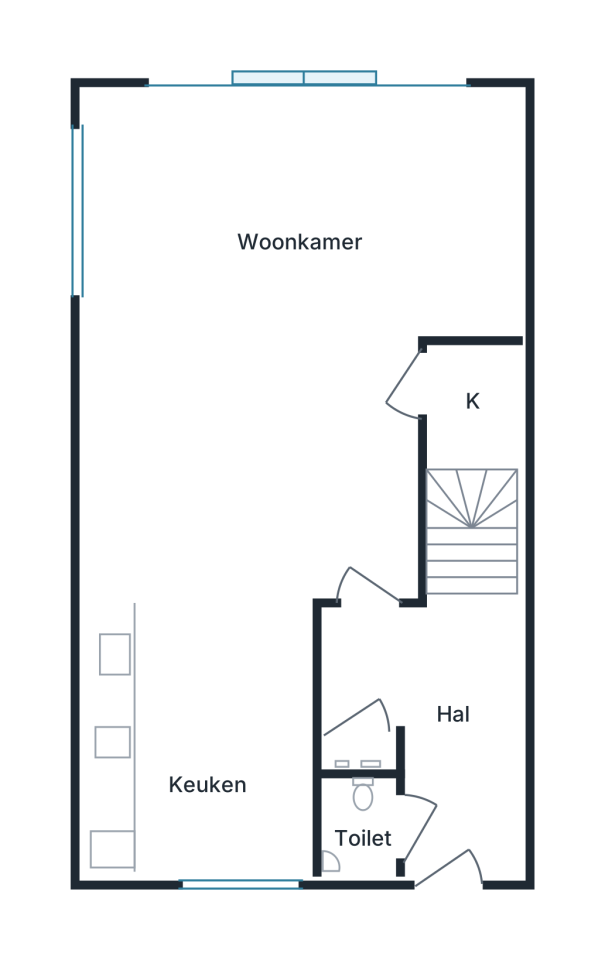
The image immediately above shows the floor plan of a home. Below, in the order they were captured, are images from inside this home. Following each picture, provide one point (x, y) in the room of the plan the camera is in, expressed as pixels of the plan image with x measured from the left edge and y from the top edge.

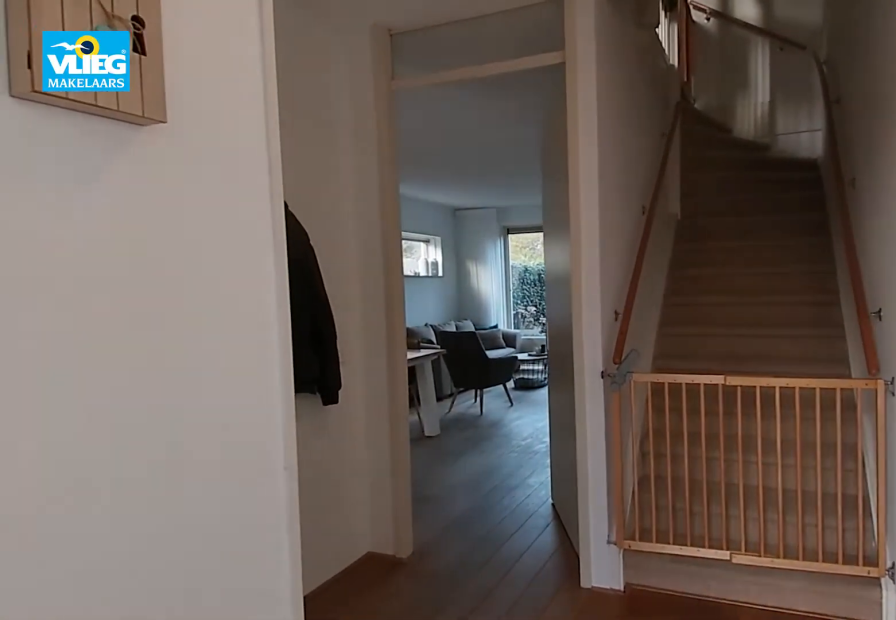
(435, 719)
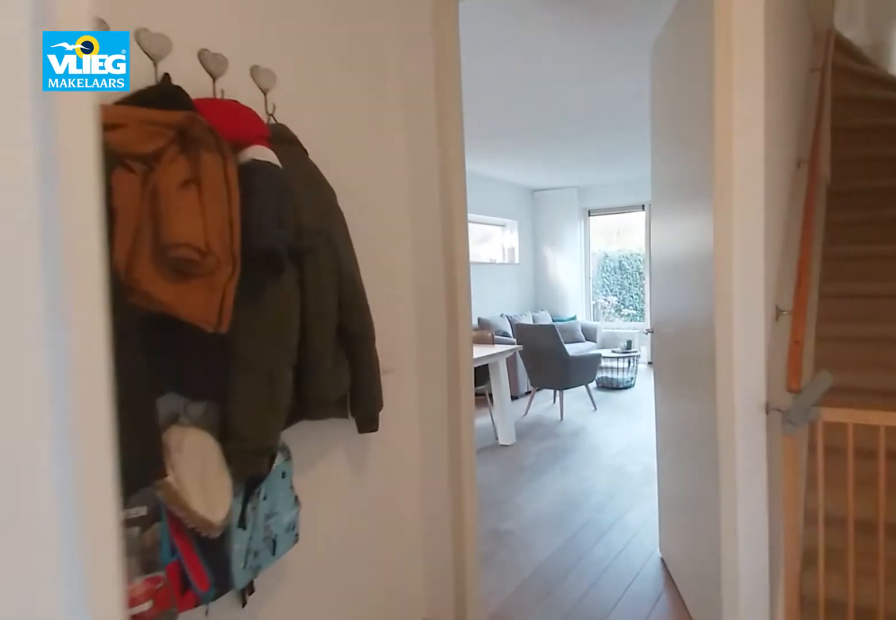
(435, 719)
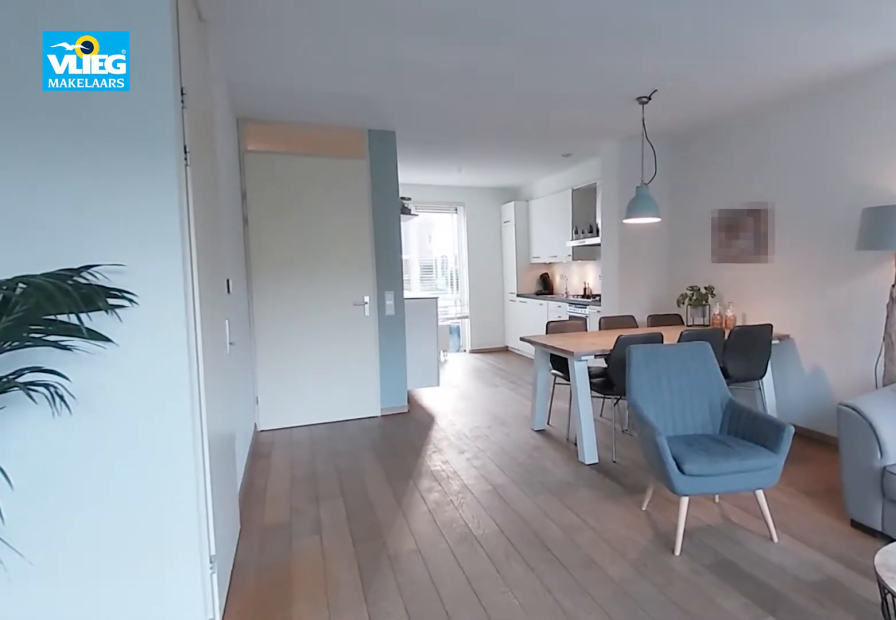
(272, 320)
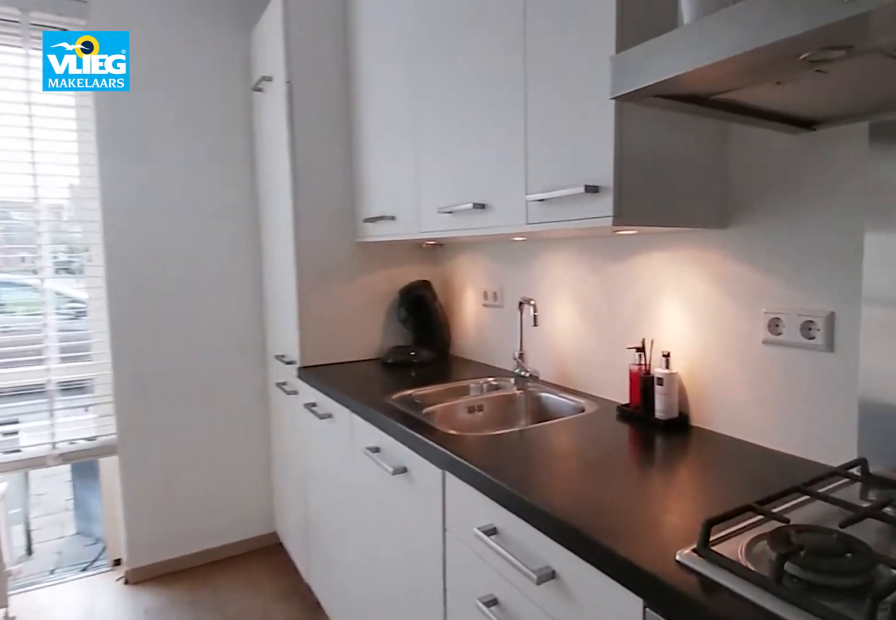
(201, 737)
